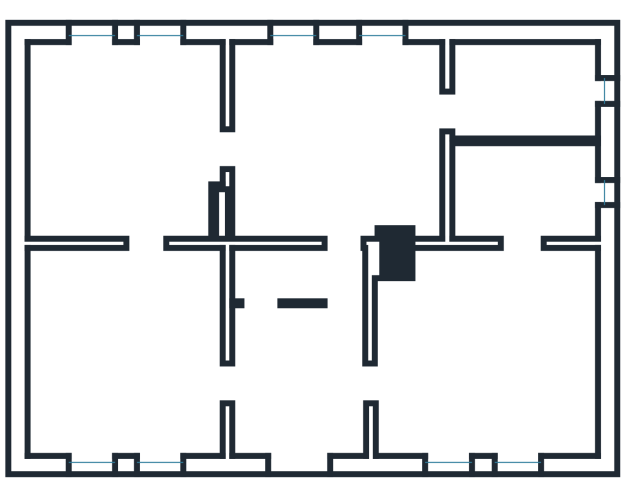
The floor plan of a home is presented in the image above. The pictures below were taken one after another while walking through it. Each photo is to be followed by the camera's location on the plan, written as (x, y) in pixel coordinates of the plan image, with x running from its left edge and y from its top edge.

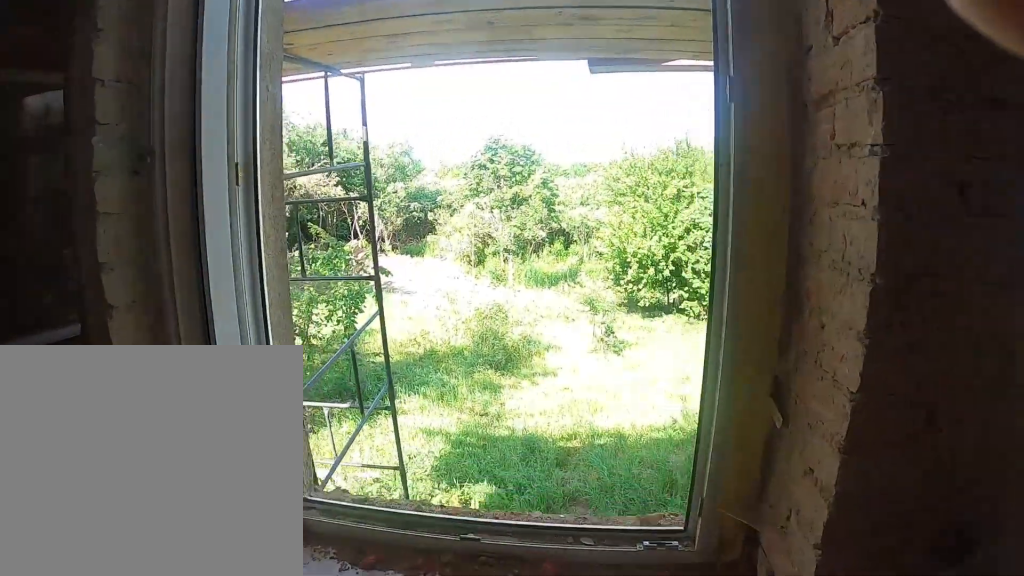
(89, 102)
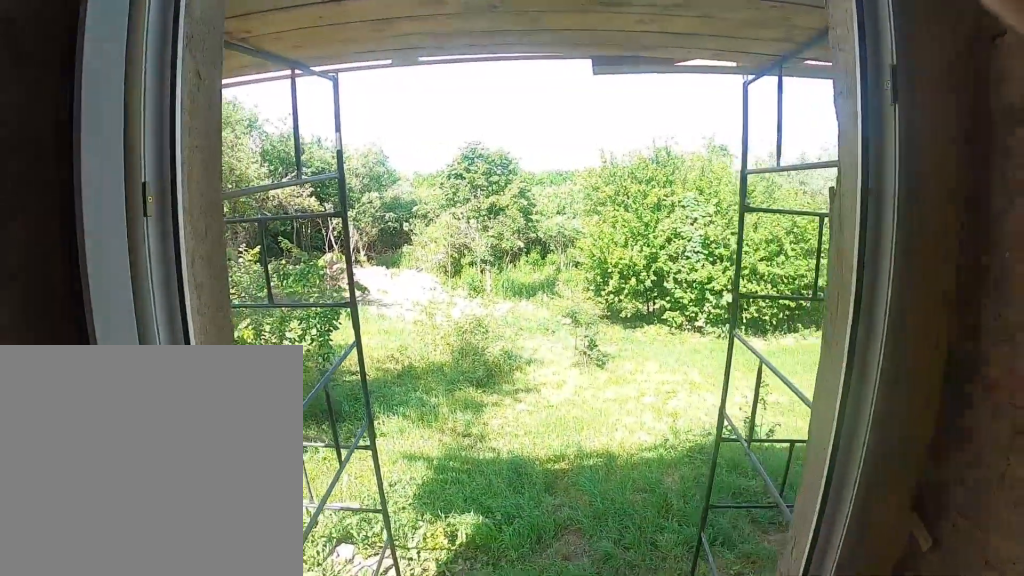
(90, 90)
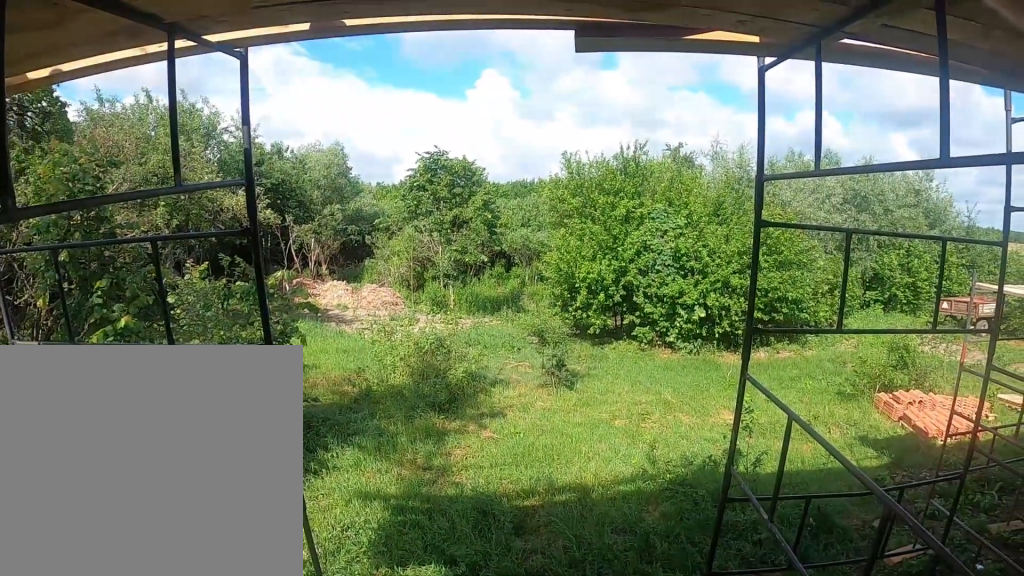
(107, 75)
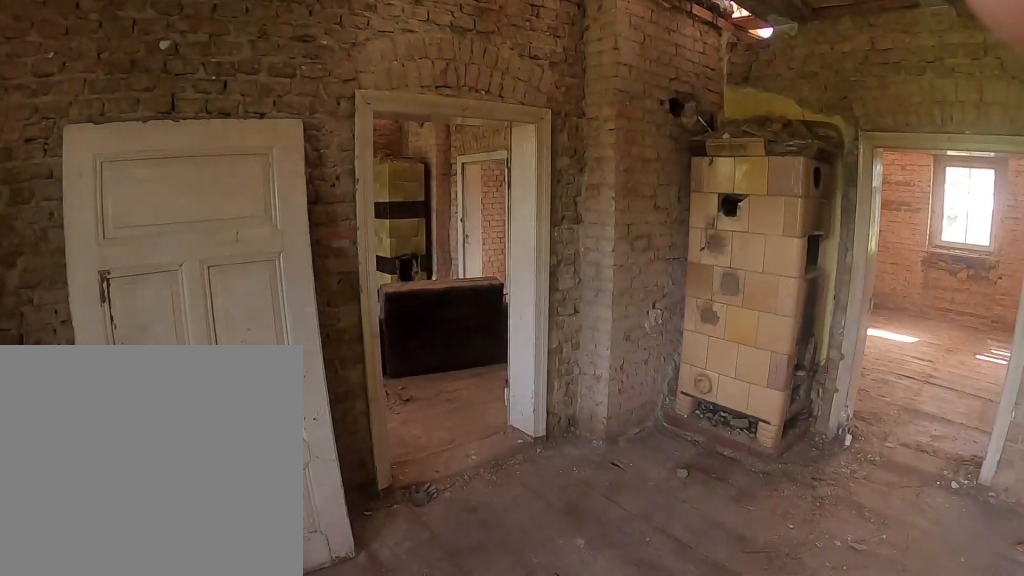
(165, 126)
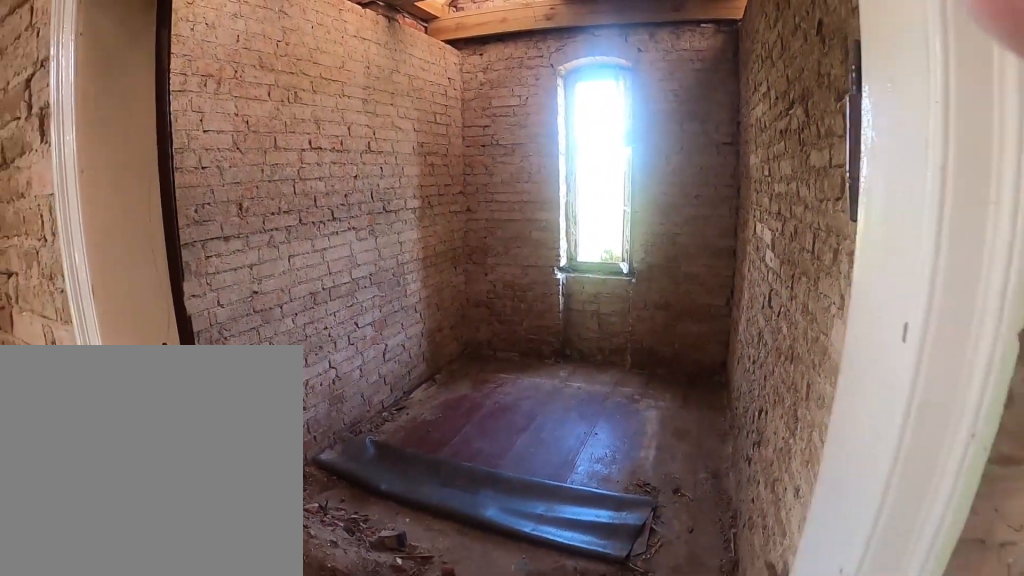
(420, 147)
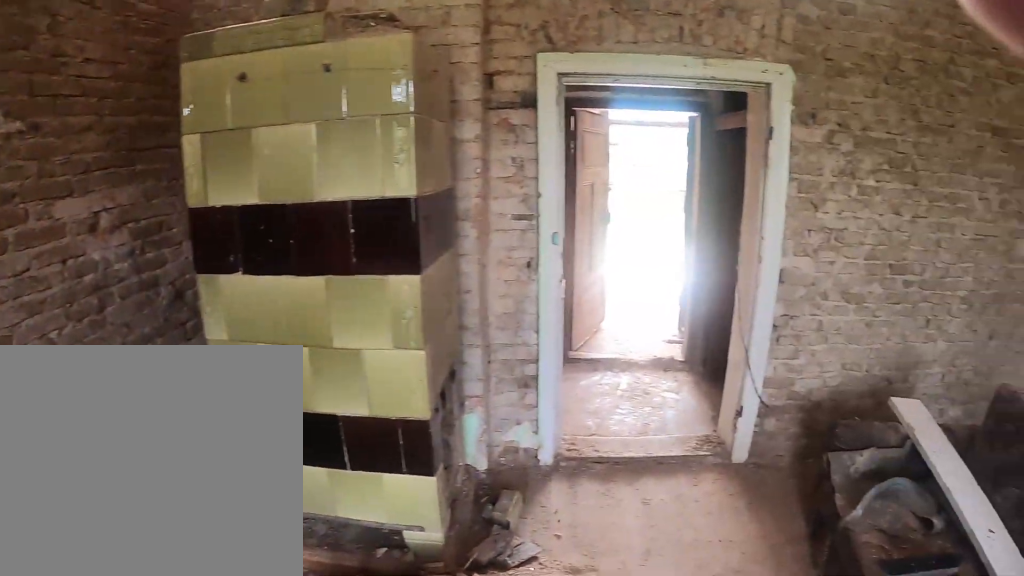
(392, 183)
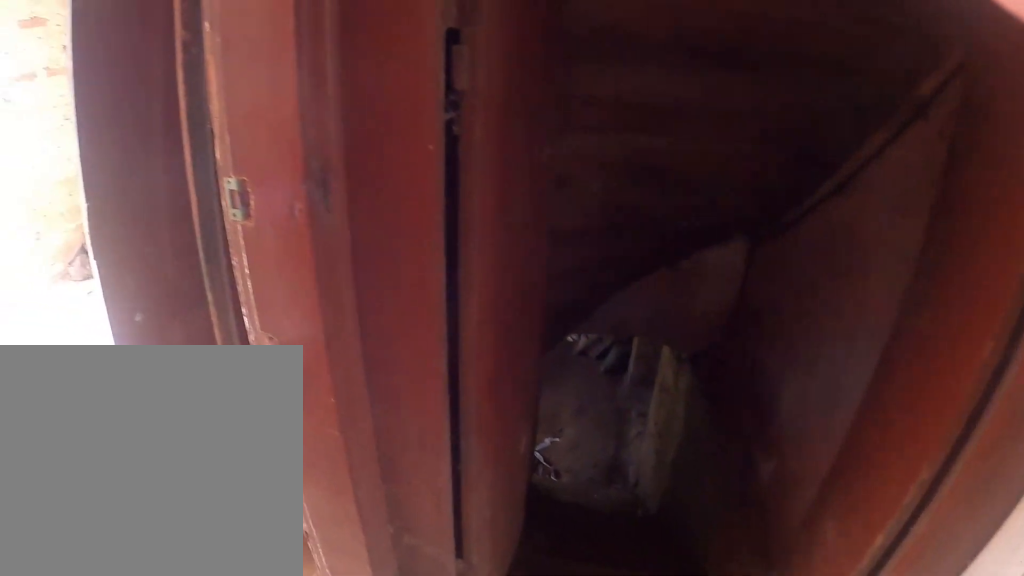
(339, 305)
